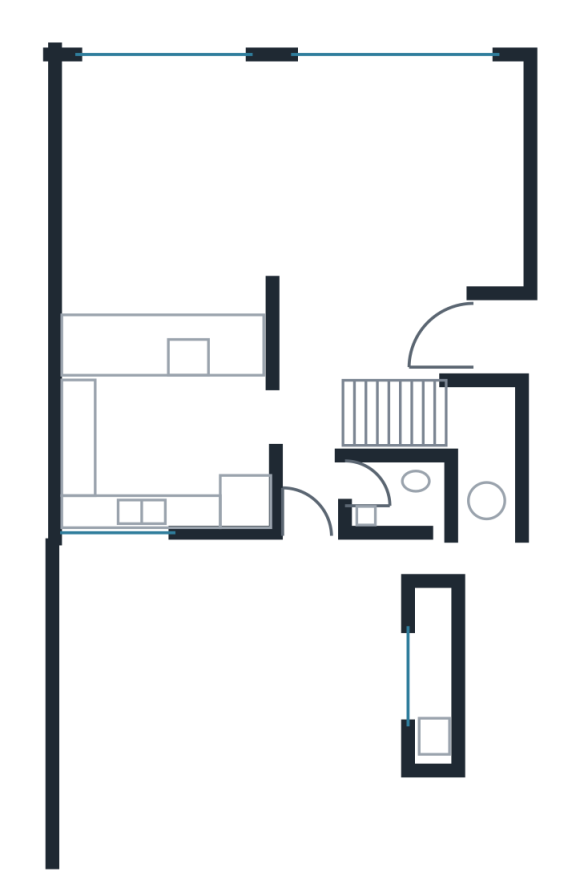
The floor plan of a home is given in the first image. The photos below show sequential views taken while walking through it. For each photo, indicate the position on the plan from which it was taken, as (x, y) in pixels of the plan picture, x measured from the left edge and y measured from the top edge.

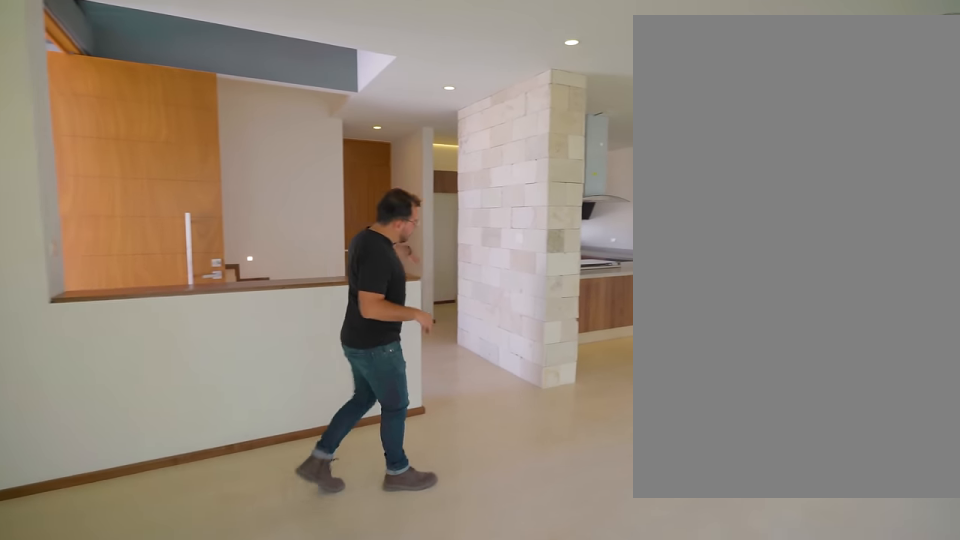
(493, 101)
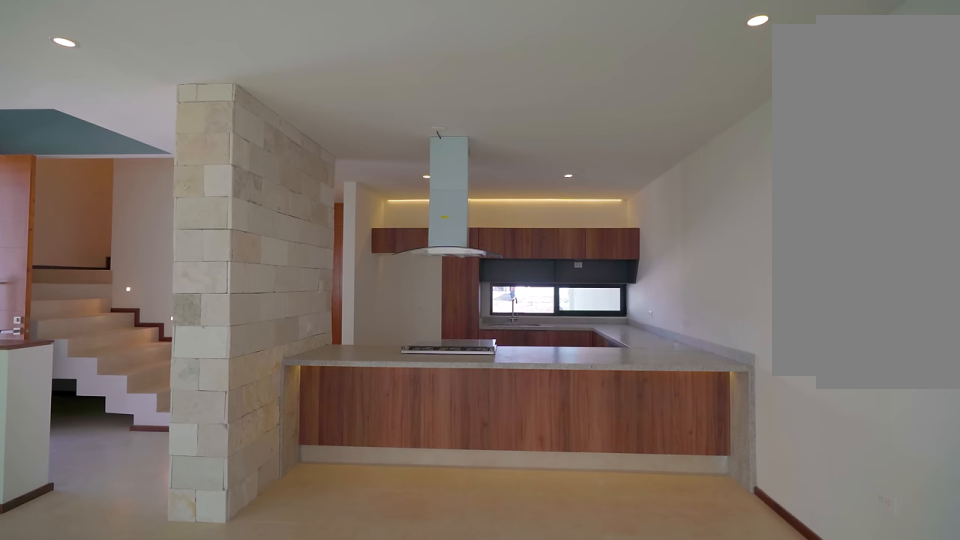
(184, 232)
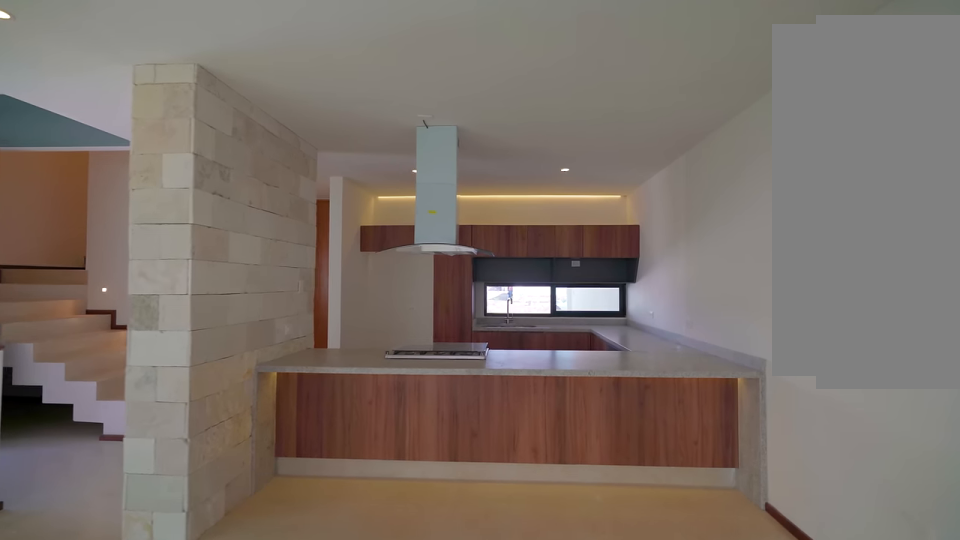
(184, 232)
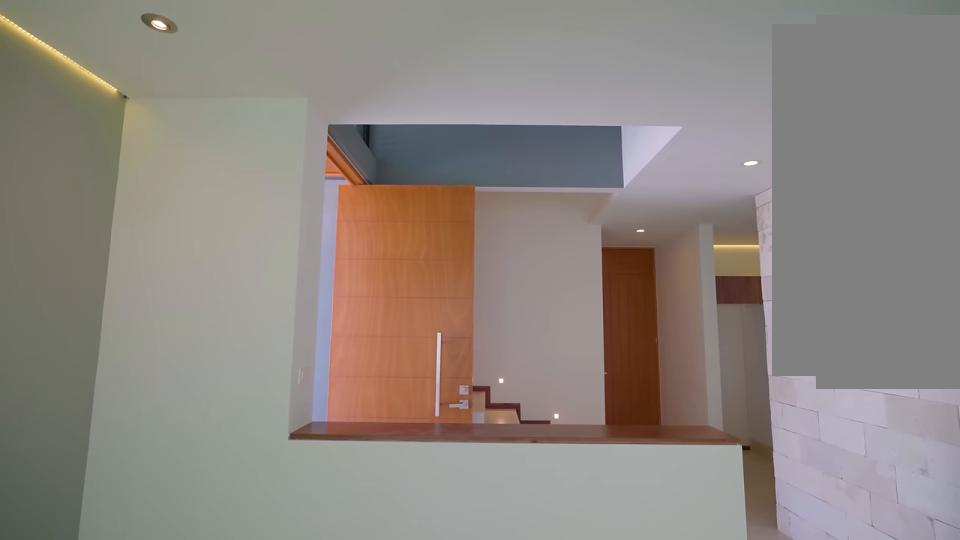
(398, 154)
